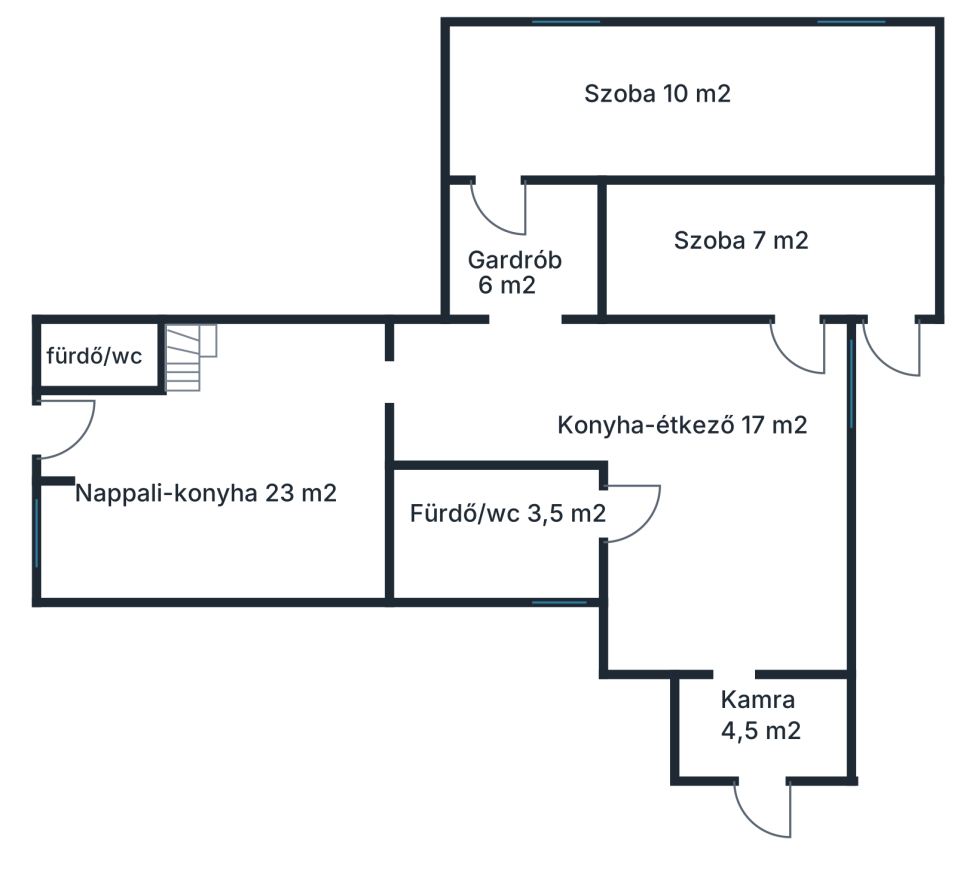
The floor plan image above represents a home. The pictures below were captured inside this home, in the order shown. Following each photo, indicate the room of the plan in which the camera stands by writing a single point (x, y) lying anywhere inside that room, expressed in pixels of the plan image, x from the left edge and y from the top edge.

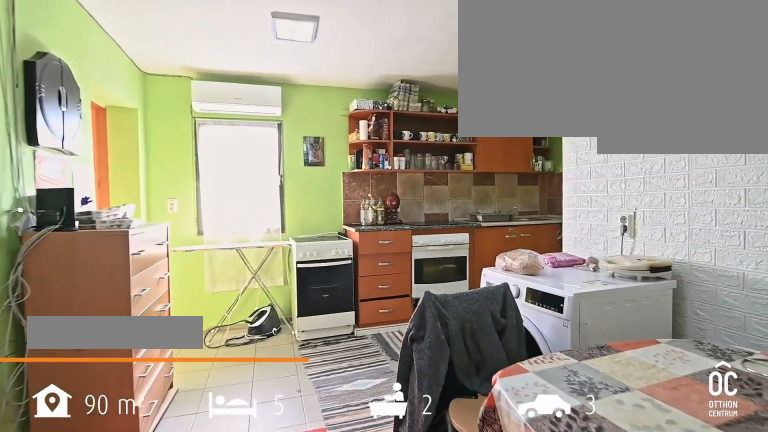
(726, 495)
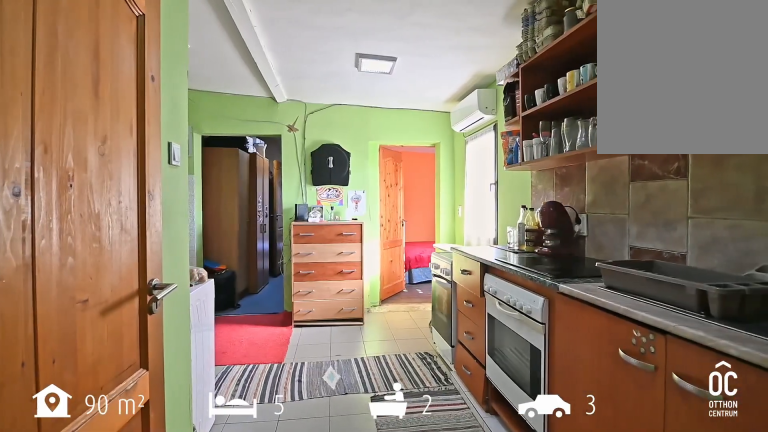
(726, 495)
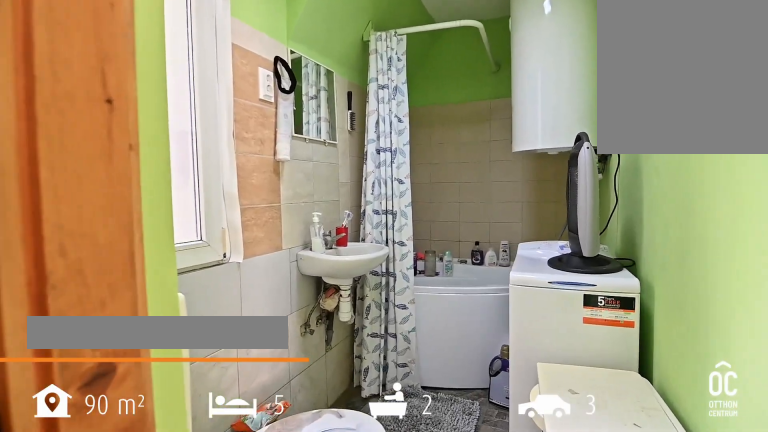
(496, 519)
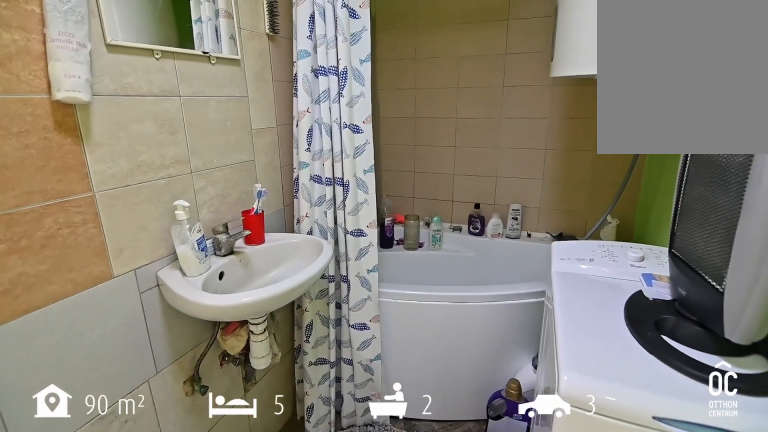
(496, 519)
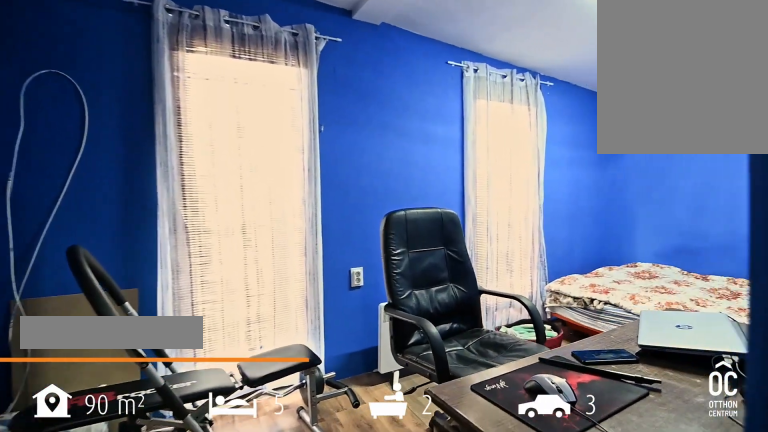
(696, 105)
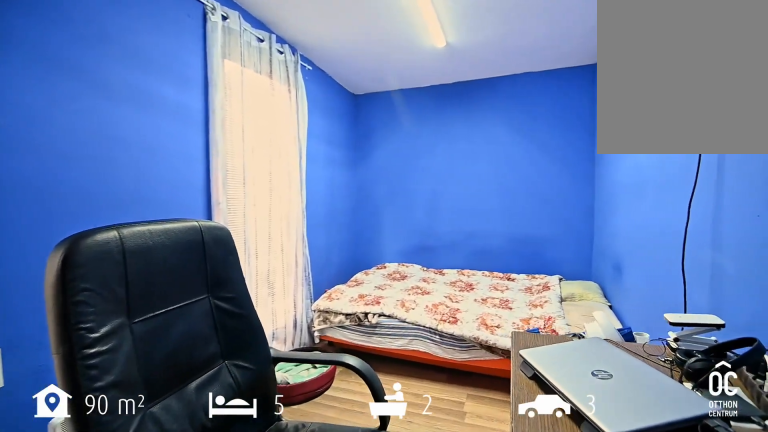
(695, 105)
